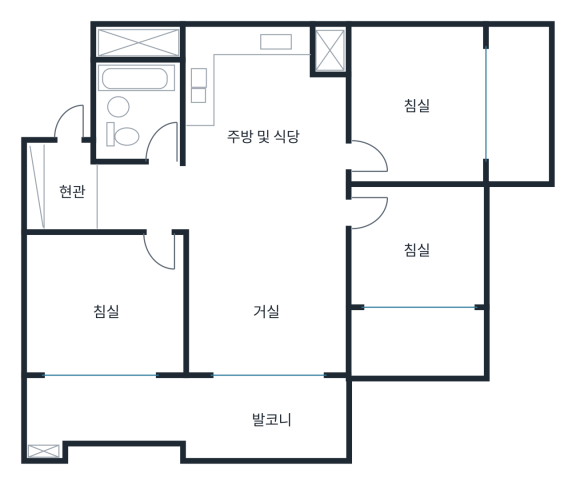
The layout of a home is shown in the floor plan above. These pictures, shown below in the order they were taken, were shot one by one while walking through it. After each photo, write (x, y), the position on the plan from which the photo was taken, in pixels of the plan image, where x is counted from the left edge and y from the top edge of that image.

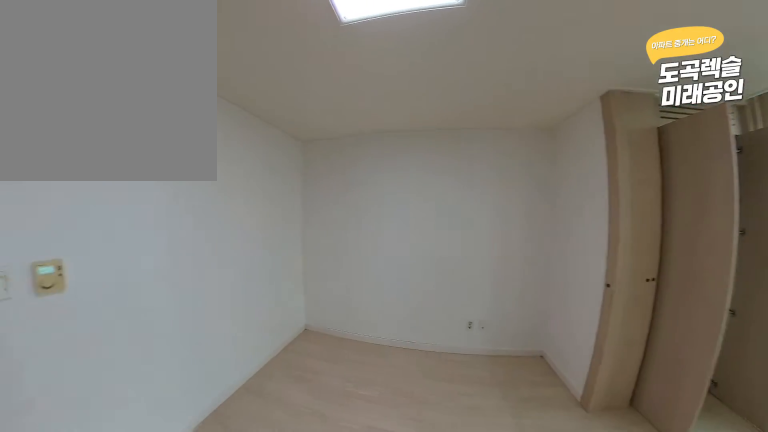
(384, 144)
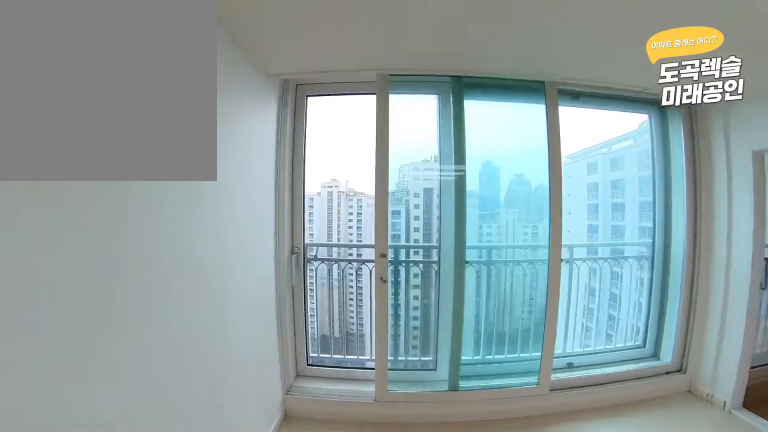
(308, 353)
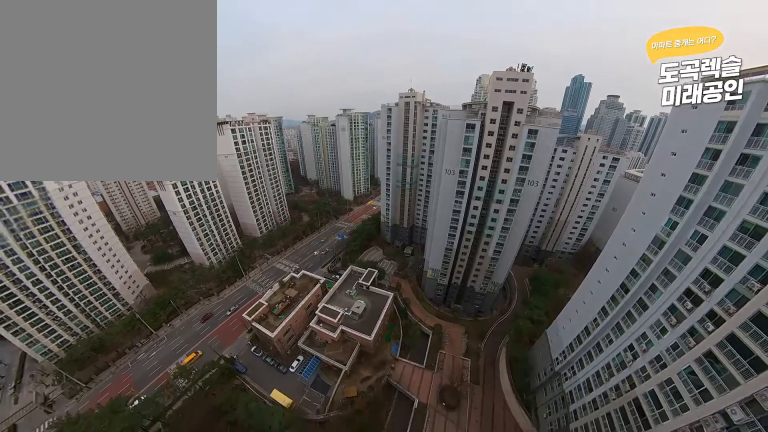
(311, 457)
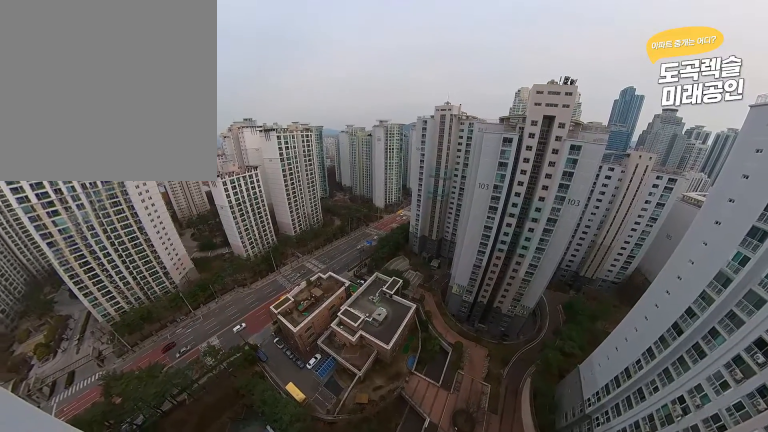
(311, 457)
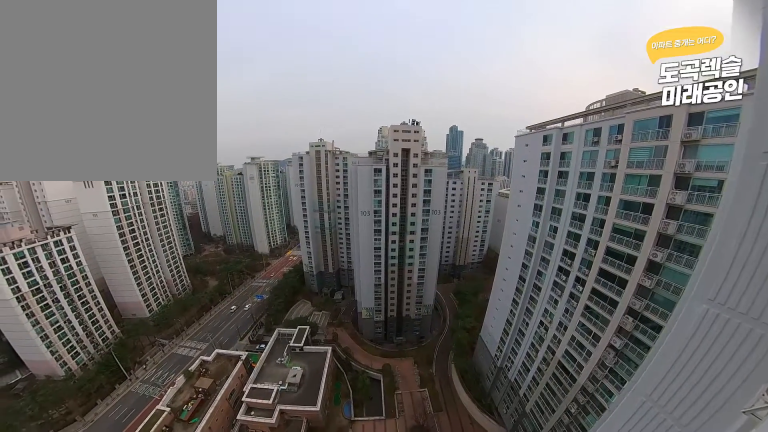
(311, 457)
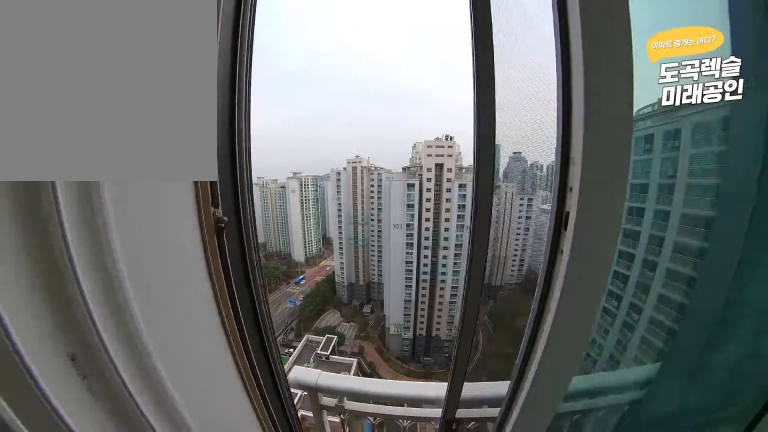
(308, 429)
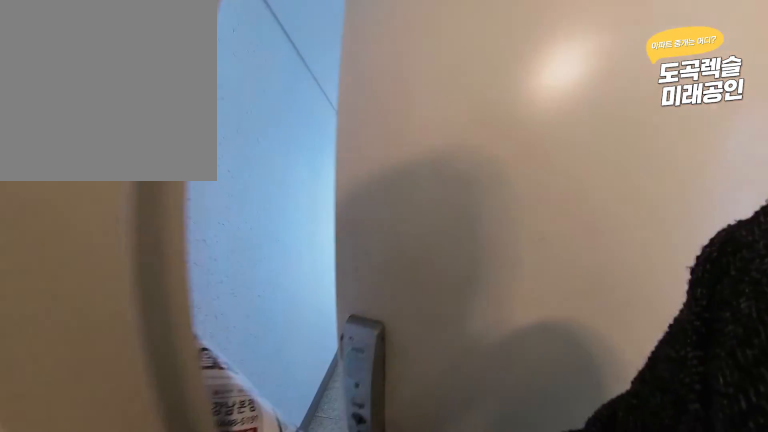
(72, 165)
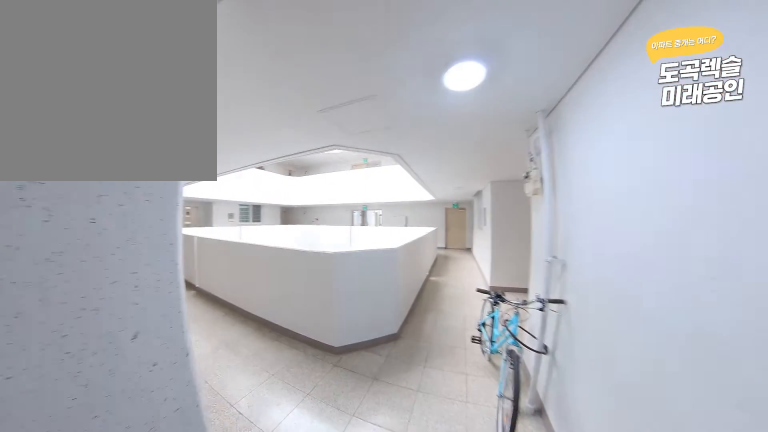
(90, 79)
